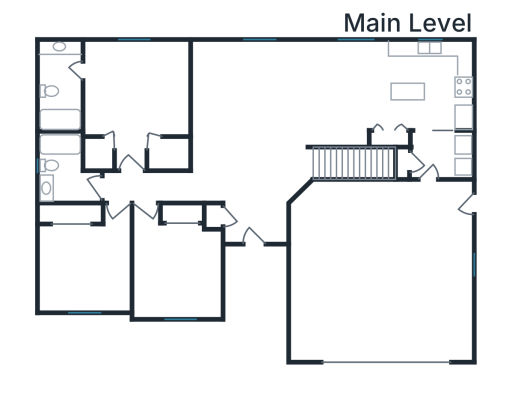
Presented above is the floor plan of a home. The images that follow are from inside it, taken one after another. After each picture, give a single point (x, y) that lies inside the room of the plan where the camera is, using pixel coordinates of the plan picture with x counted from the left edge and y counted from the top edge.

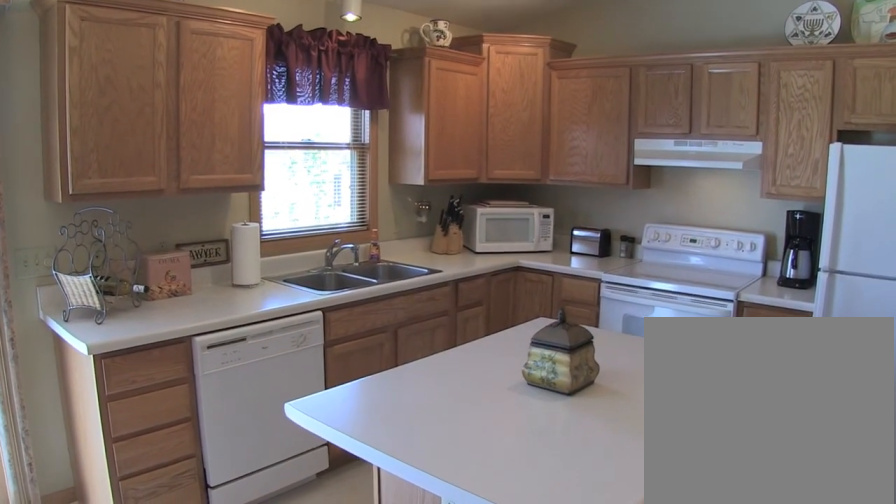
(427, 85)
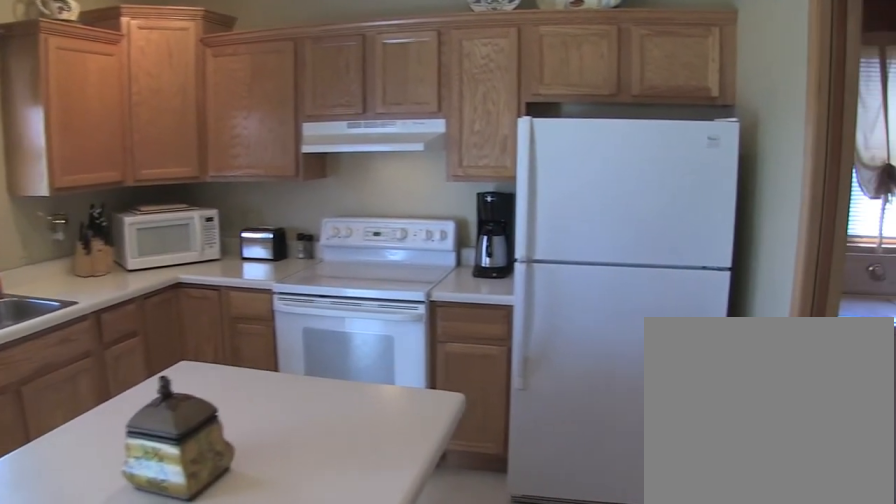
(427, 85)
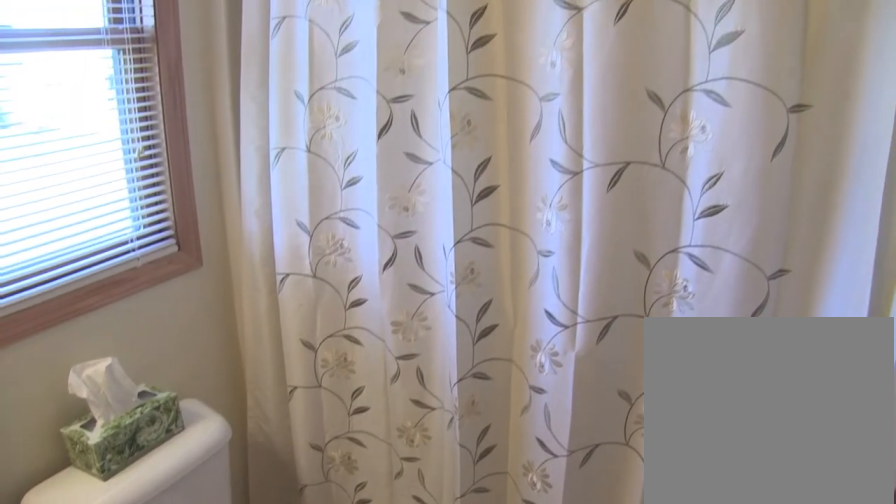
(68, 171)
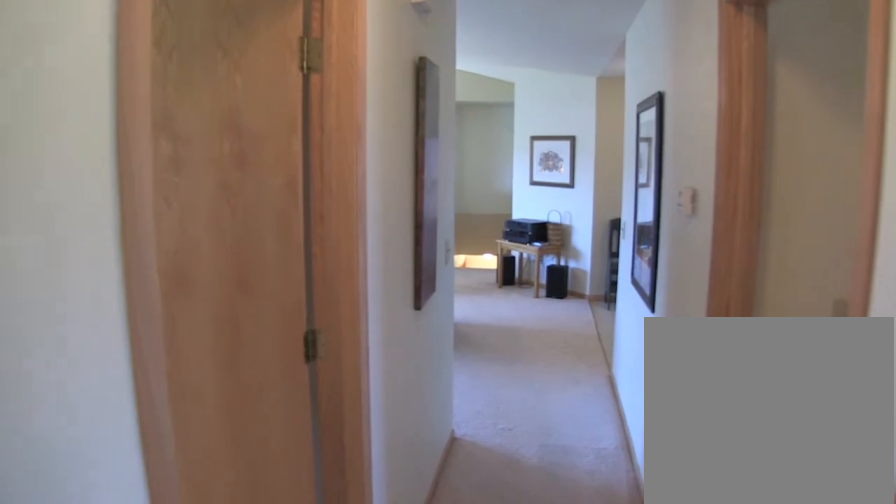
(147, 187)
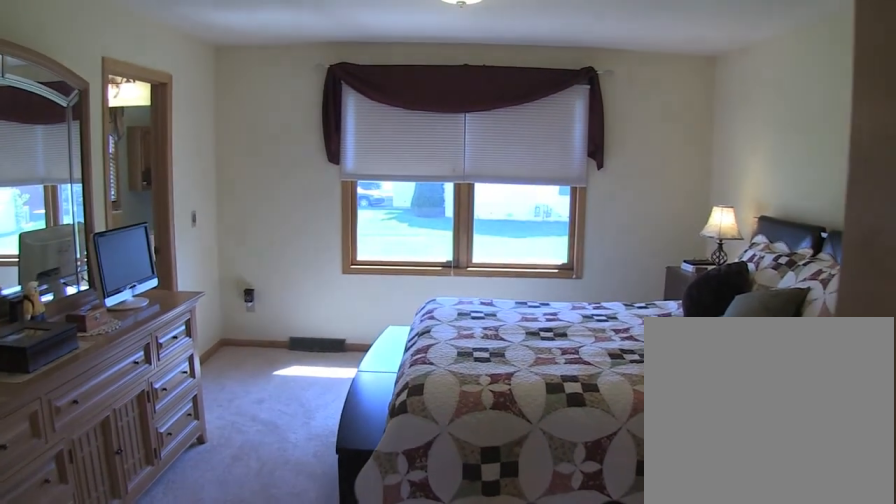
(136, 95)
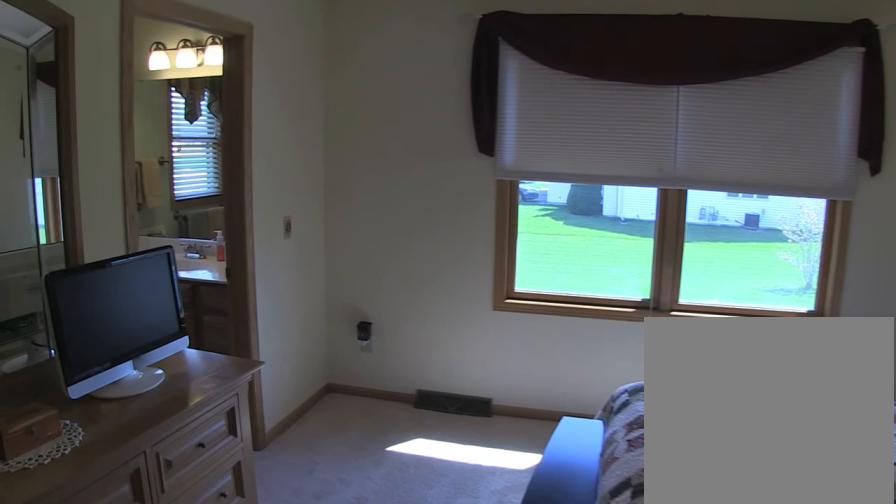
(136, 95)
